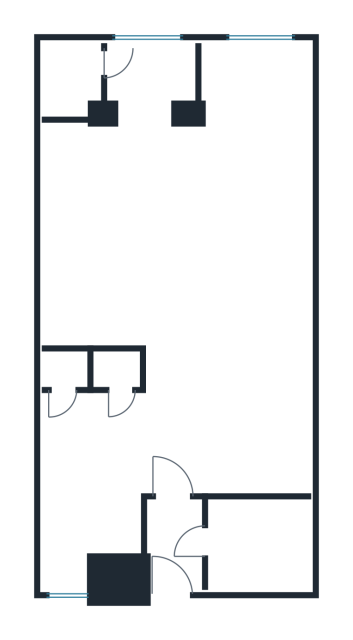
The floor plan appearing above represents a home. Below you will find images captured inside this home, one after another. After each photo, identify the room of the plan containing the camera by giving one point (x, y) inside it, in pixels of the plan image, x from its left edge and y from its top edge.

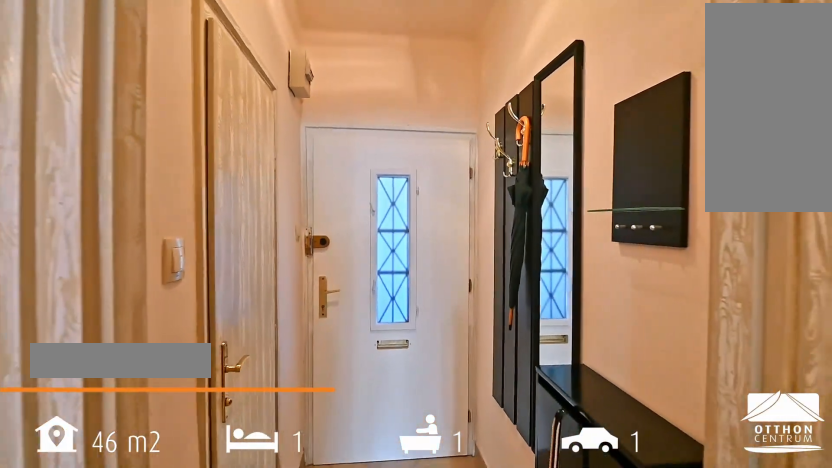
(175, 546)
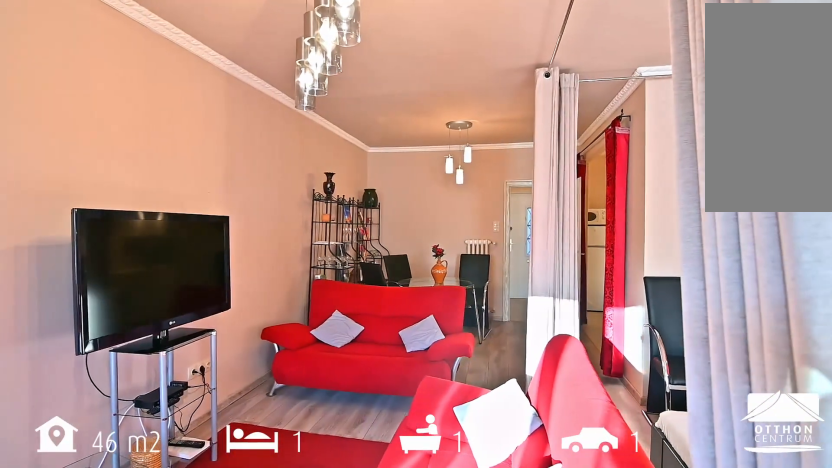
(191, 261)
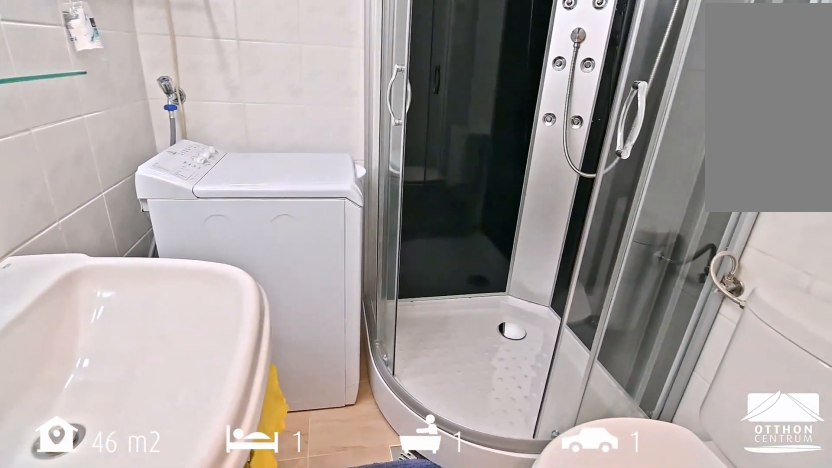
(258, 546)
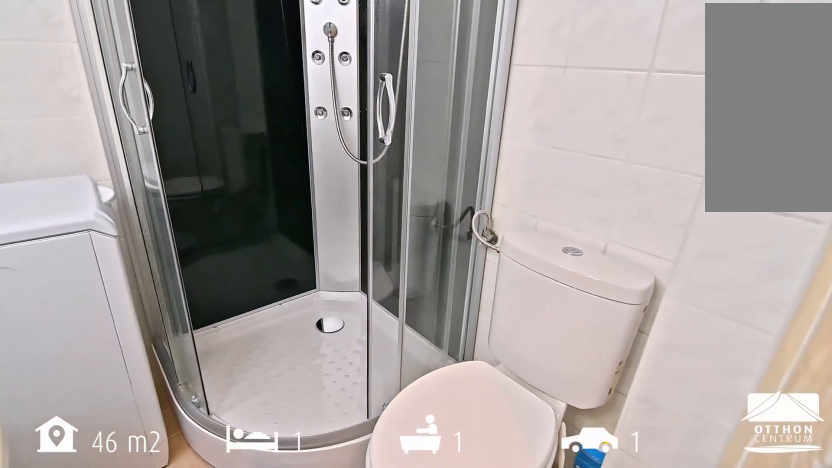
(258, 546)
